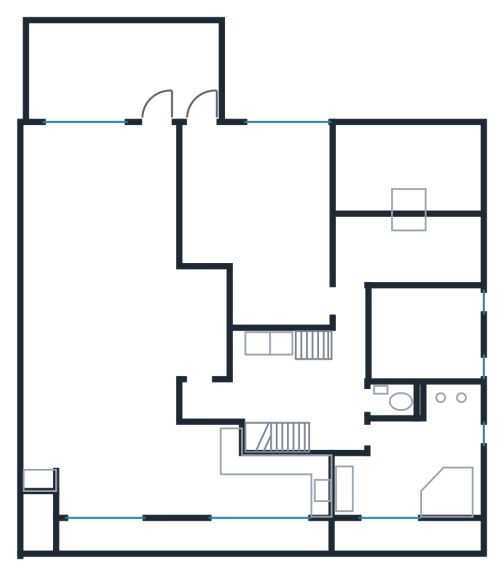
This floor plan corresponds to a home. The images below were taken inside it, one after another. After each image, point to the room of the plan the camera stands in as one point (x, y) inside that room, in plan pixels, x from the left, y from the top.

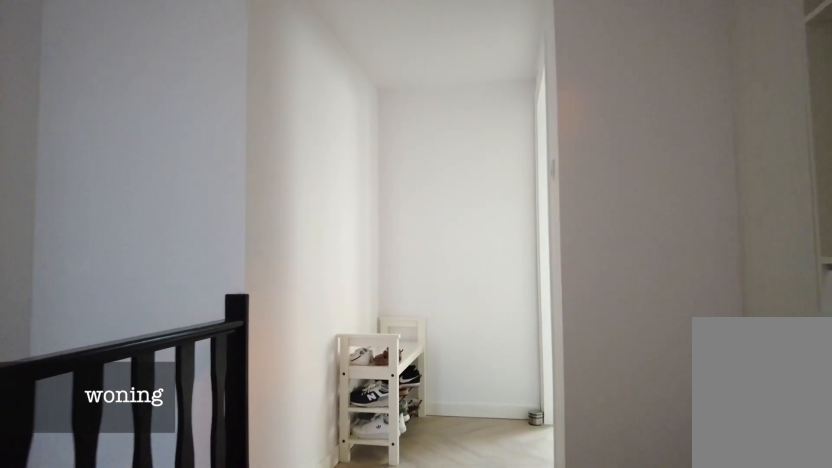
(298, 384)
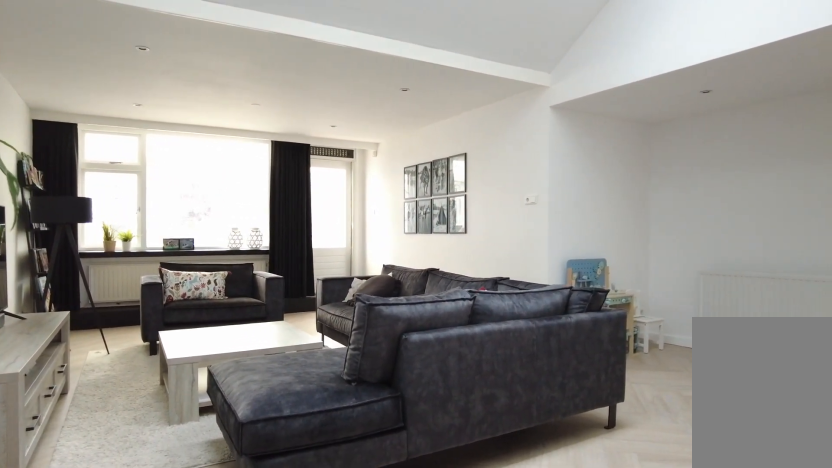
(124, 337)
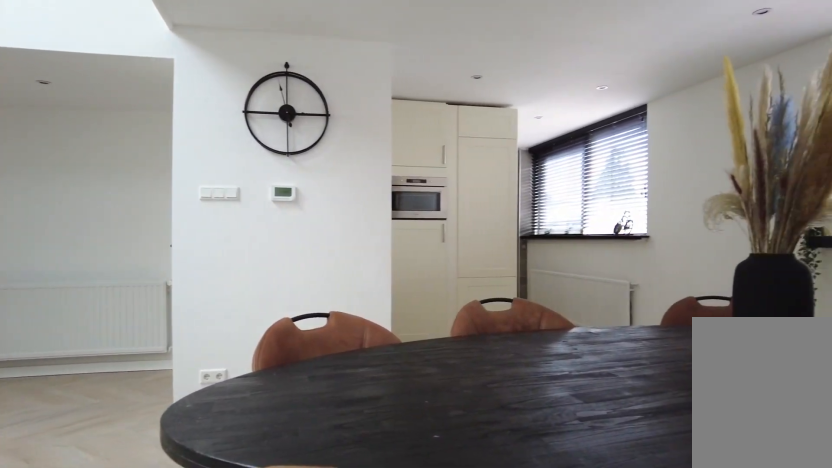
(124, 337)
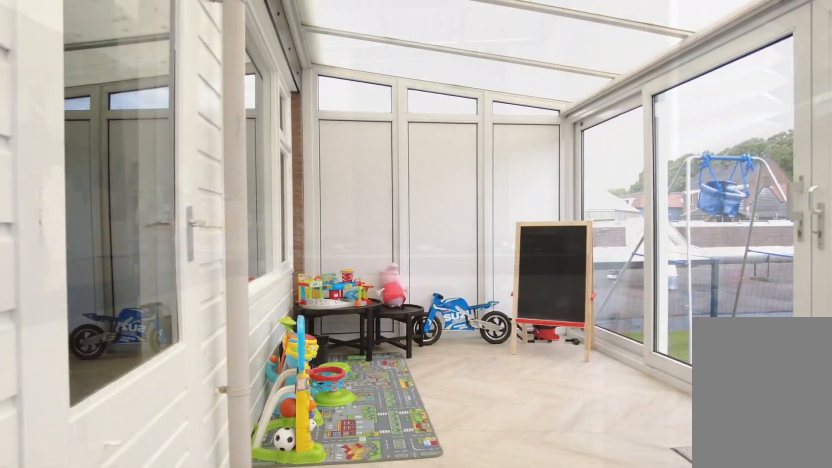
(124, 70)
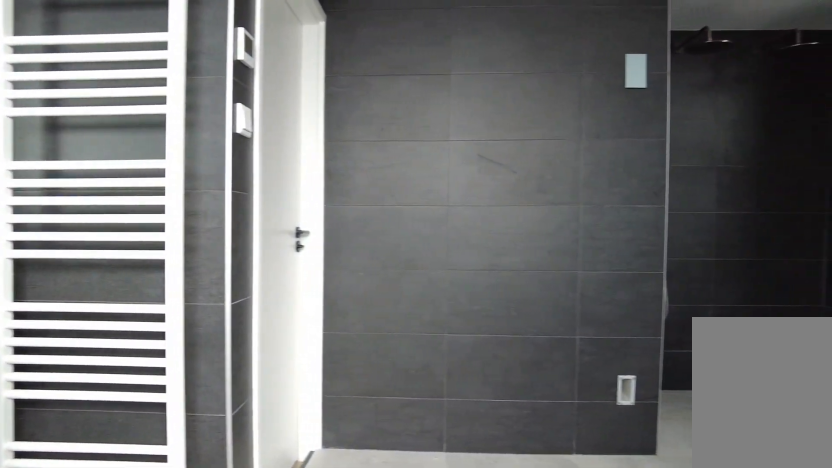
(414, 454)
